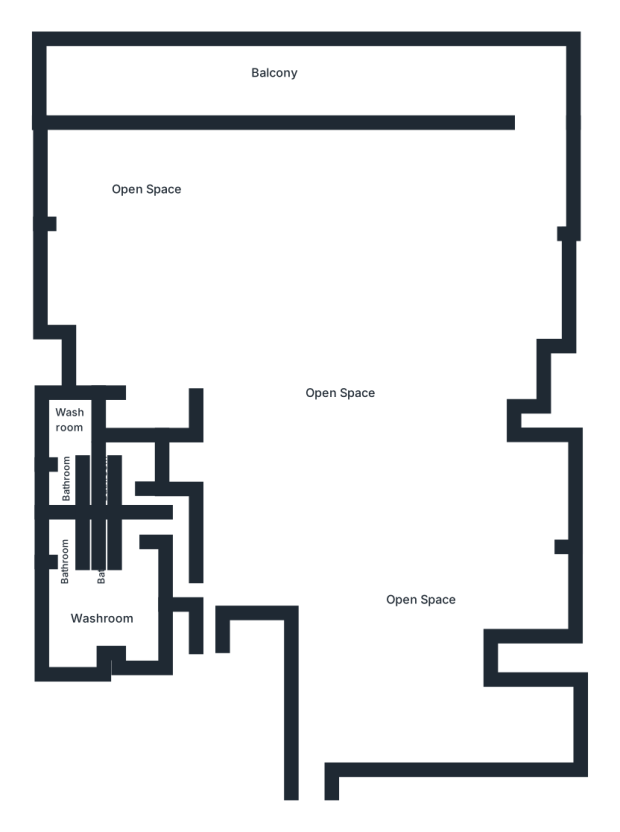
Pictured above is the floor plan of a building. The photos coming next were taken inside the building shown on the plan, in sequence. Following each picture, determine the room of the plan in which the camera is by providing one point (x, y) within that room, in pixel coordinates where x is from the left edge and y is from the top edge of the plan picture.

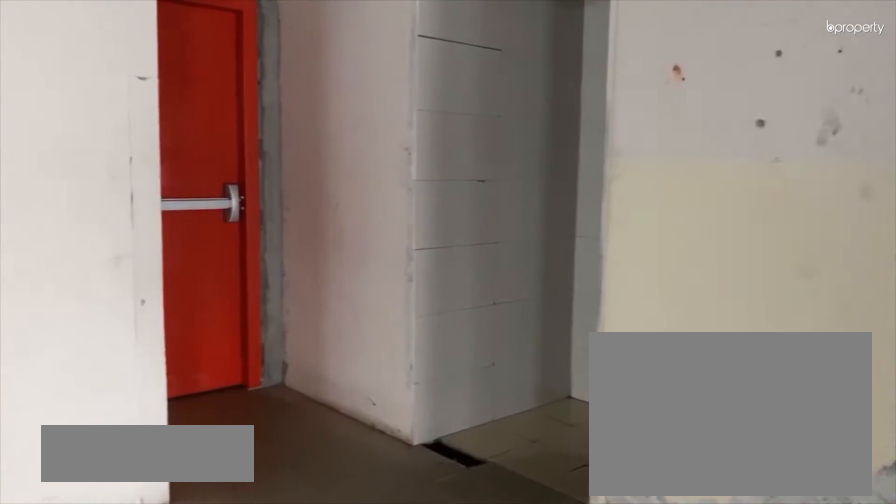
(257, 555)
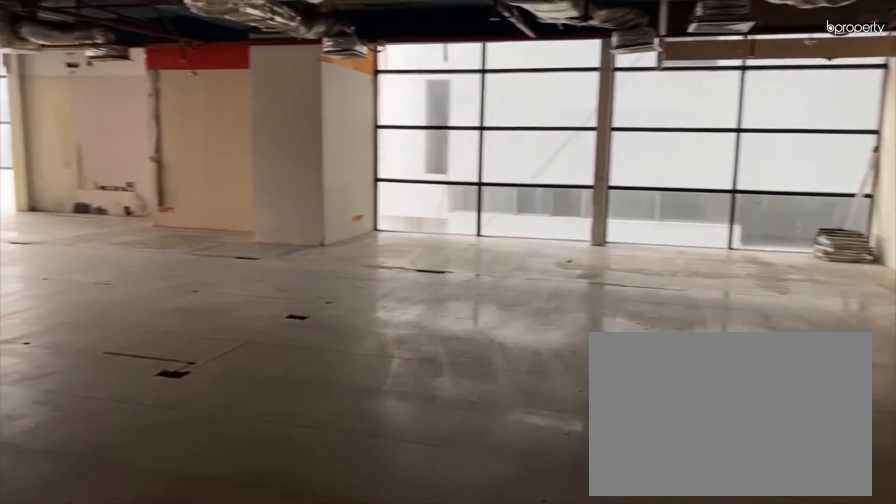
(257, 555)
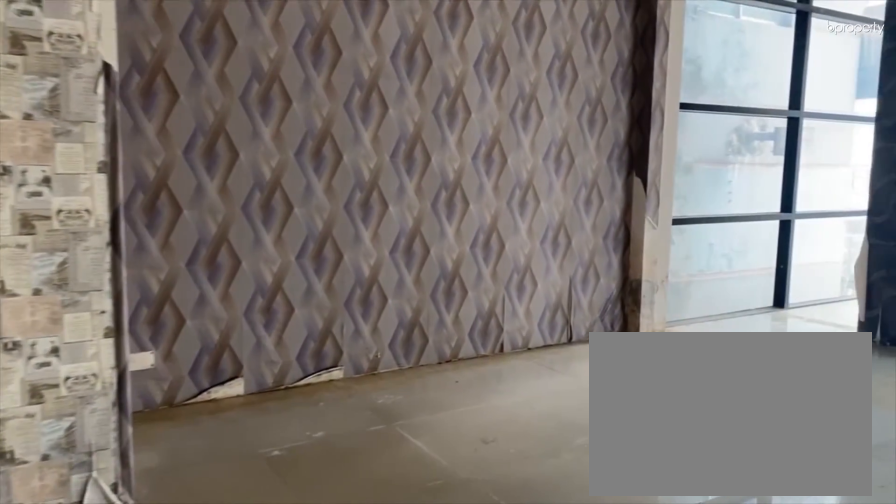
(164, 349)
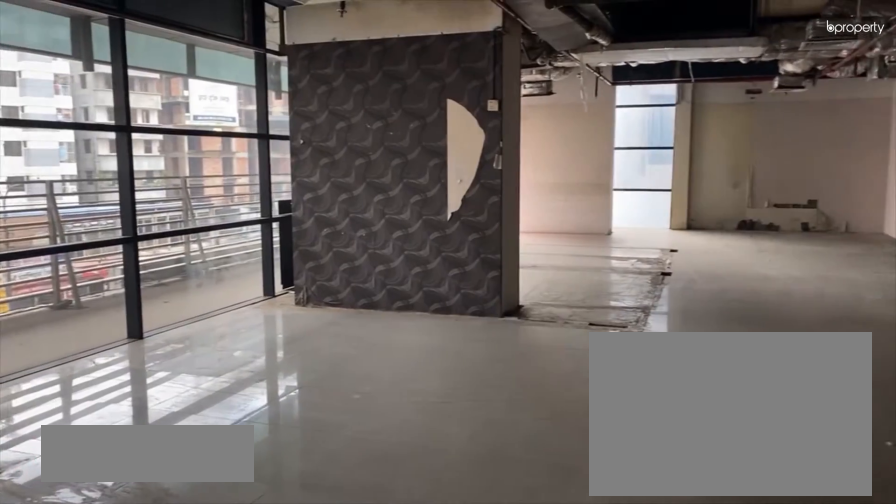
(211, 209)
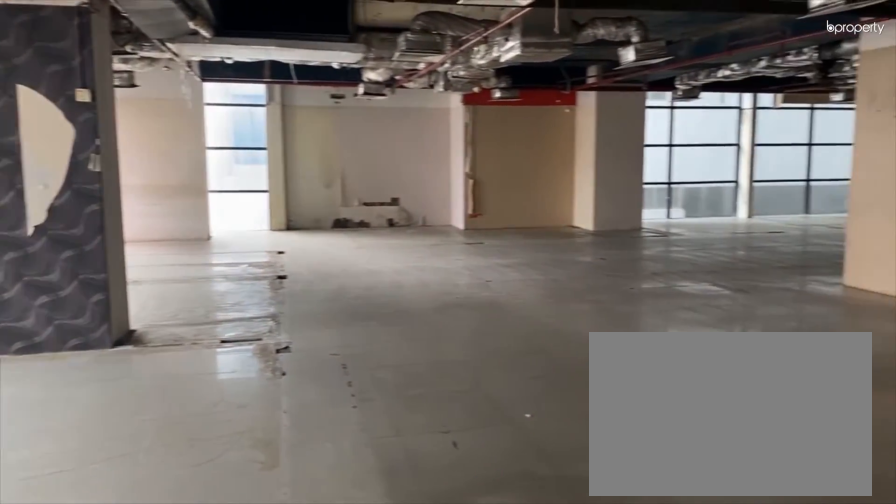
(446, 202)
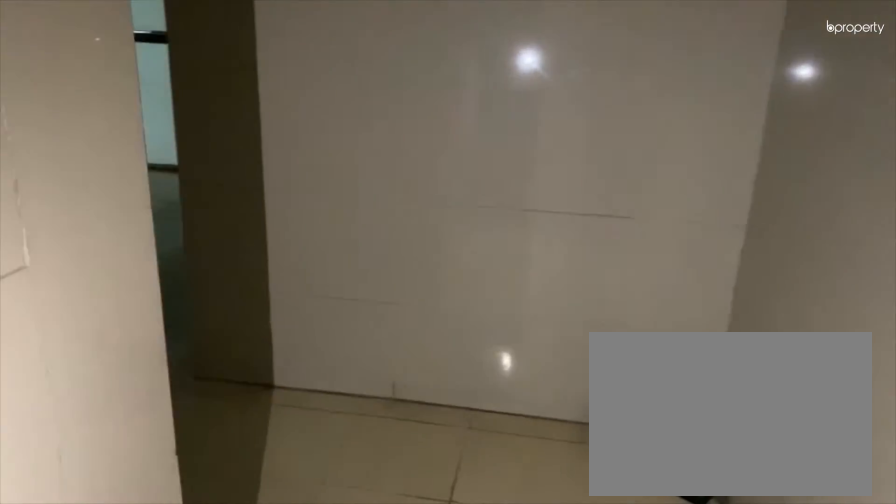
(177, 555)
